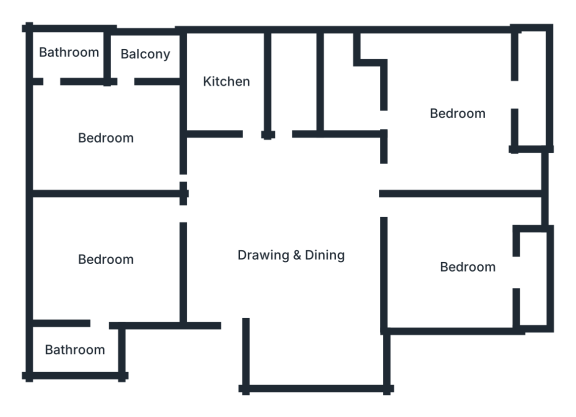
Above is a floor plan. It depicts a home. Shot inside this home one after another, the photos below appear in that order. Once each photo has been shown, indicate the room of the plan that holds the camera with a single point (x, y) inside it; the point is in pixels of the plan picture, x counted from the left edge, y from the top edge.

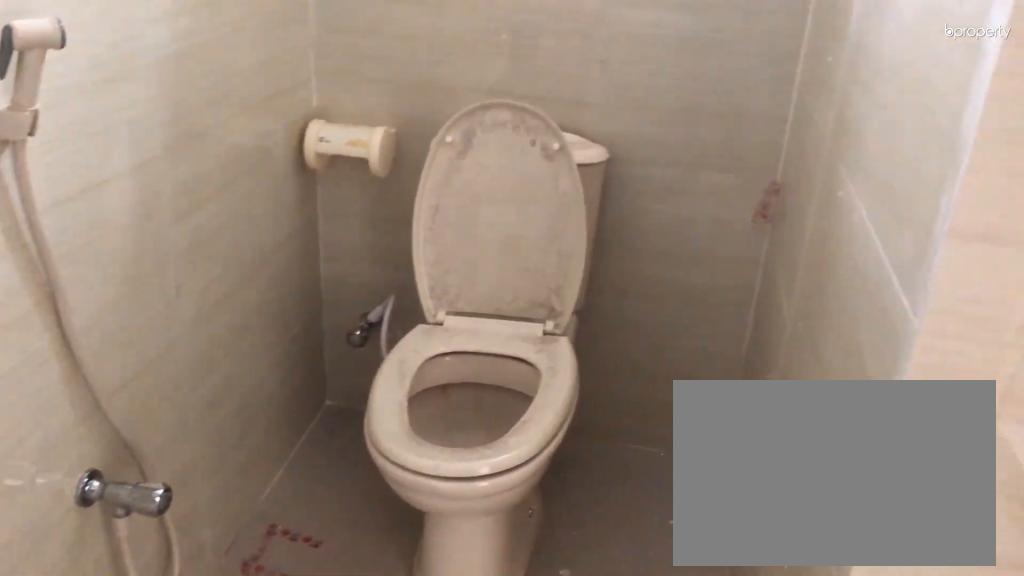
(346, 93)
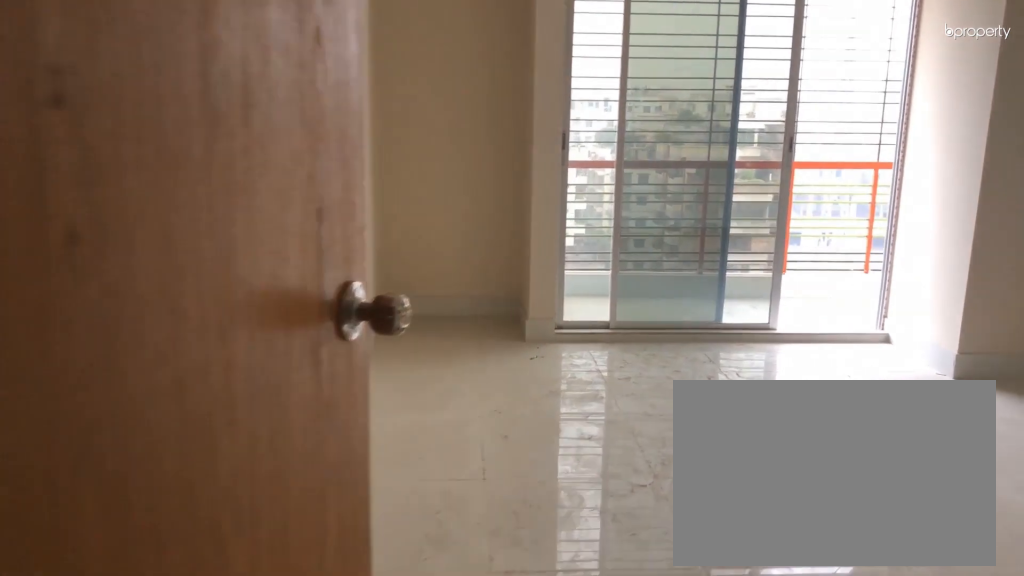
(435, 217)
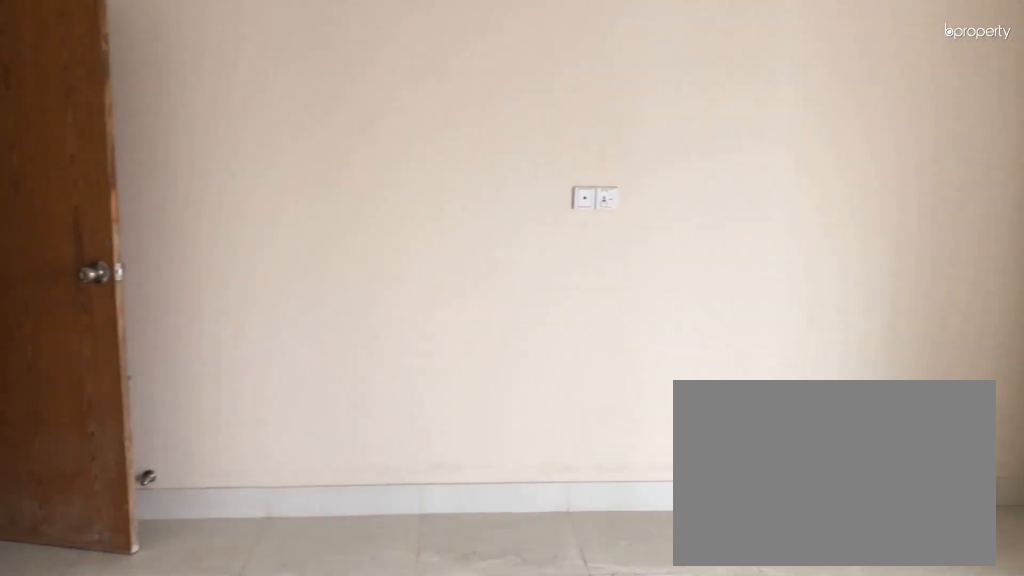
(466, 264)
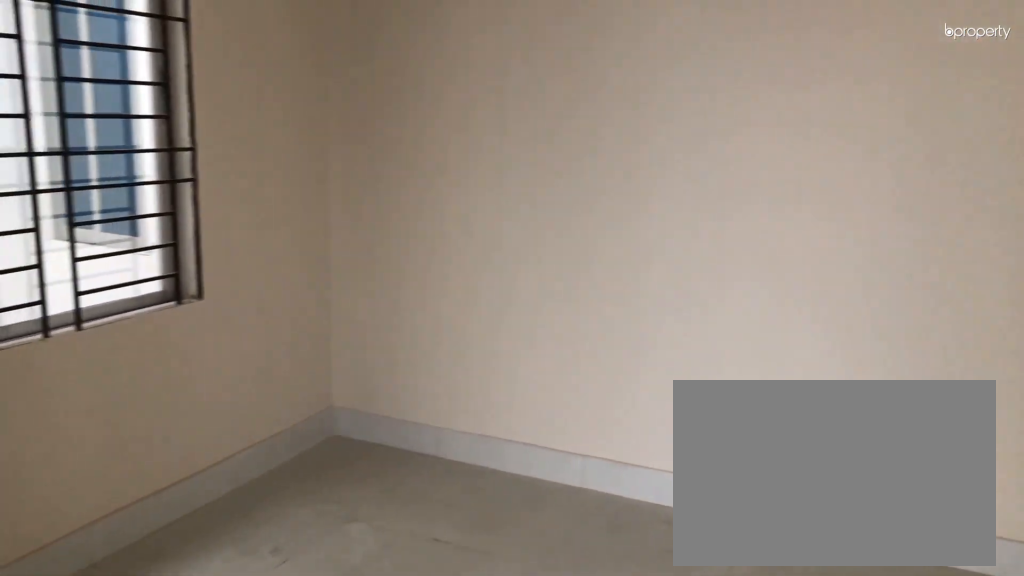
(466, 264)
